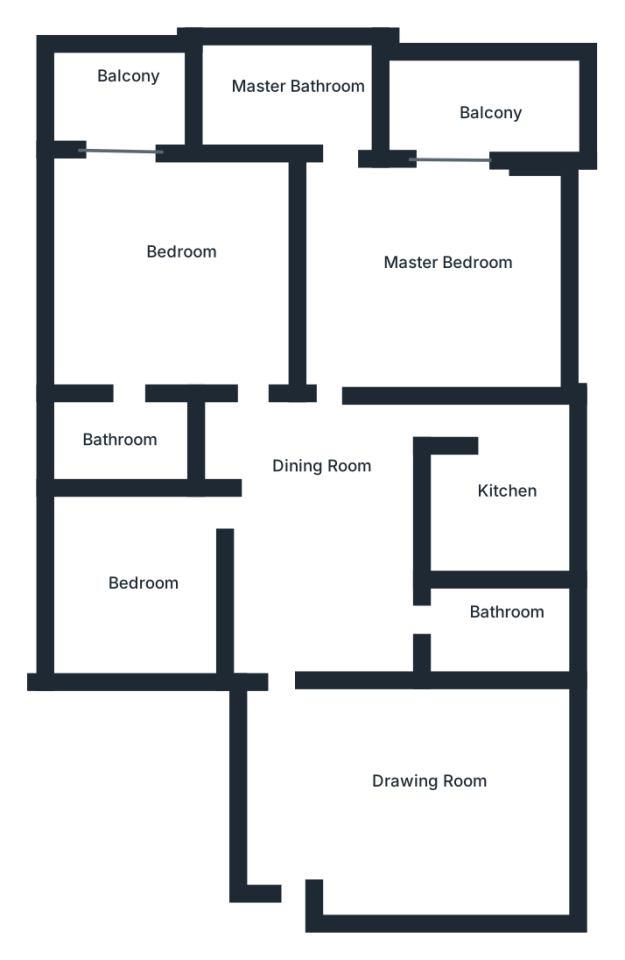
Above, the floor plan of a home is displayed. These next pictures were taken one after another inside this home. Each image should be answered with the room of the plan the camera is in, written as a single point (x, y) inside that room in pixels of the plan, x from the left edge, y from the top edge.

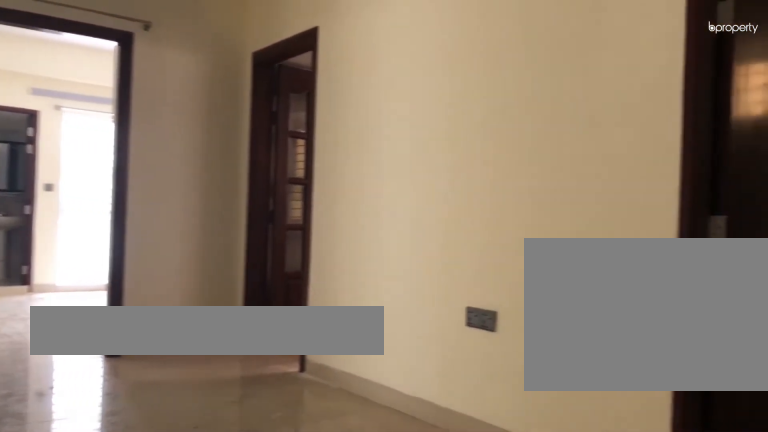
(320, 609)
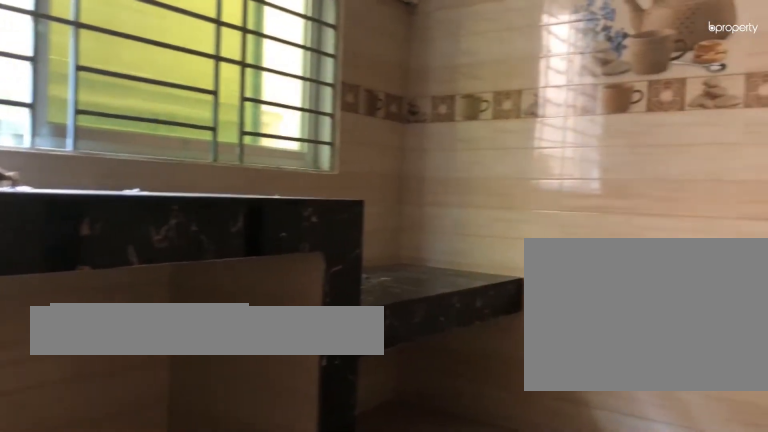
(505, 514)
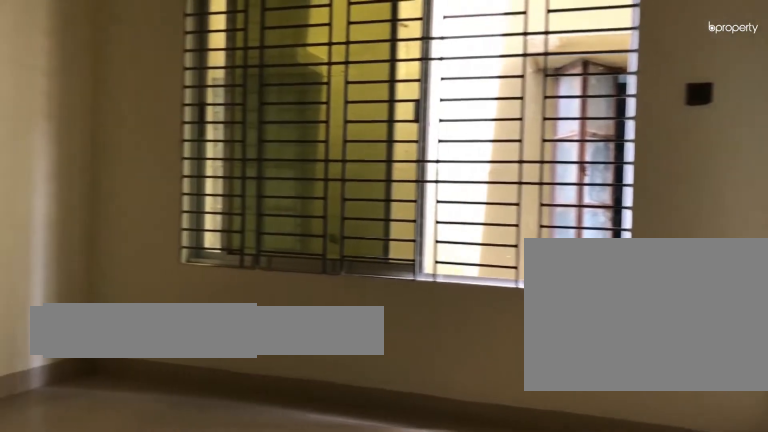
(128, 581)
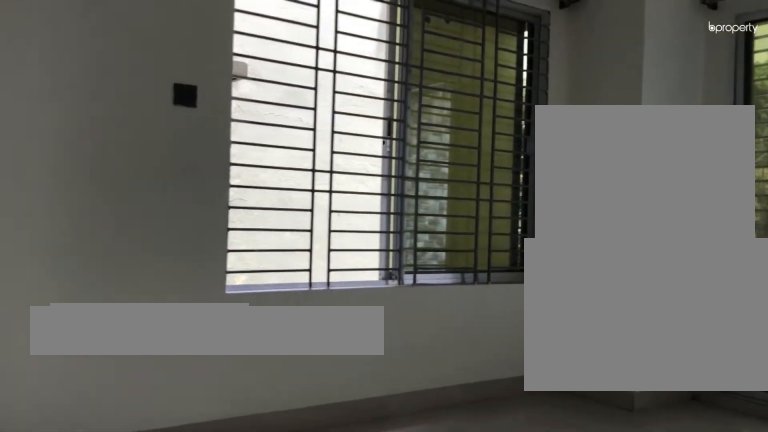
(141, 275)
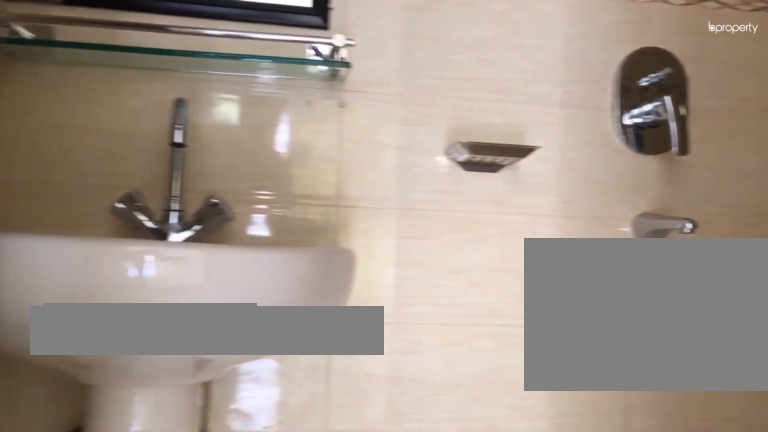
(115, 443)
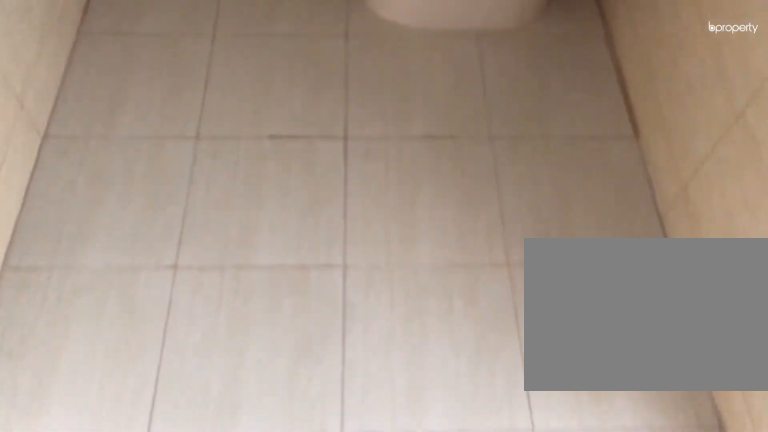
(115, 443)
